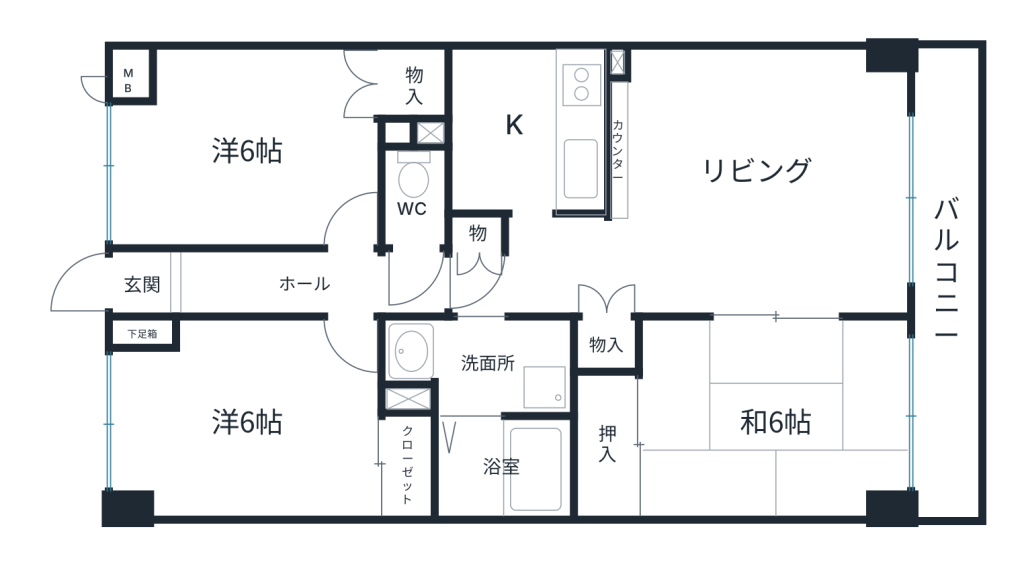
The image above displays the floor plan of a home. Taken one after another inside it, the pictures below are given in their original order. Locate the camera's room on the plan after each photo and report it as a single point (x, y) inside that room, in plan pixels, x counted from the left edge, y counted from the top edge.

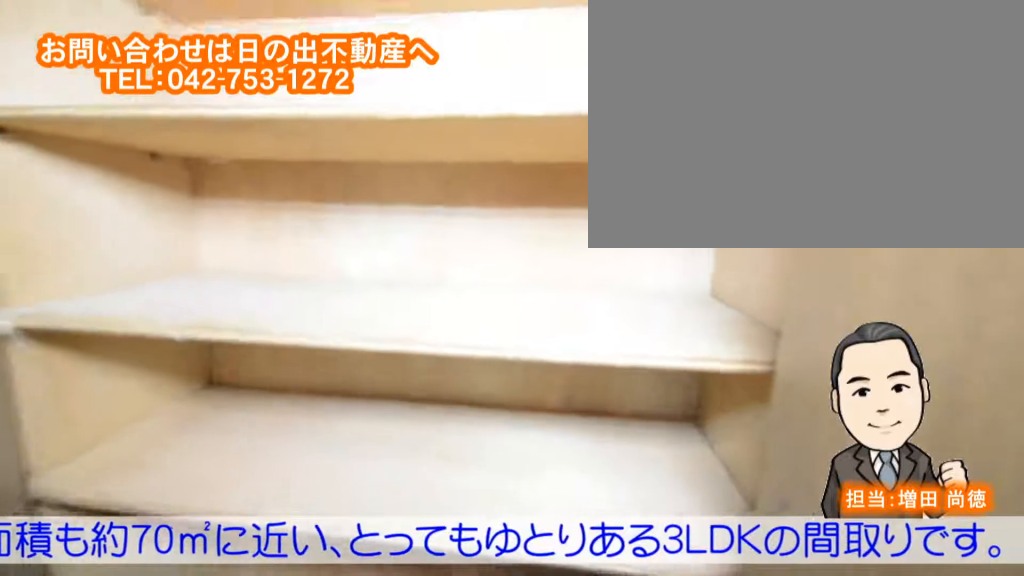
(484, 275)
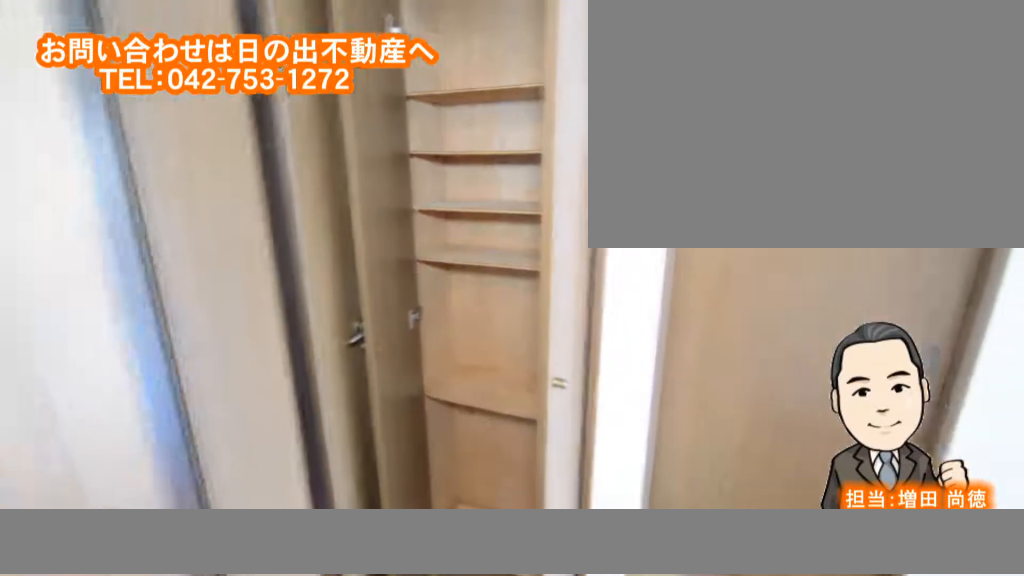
(484, 275)
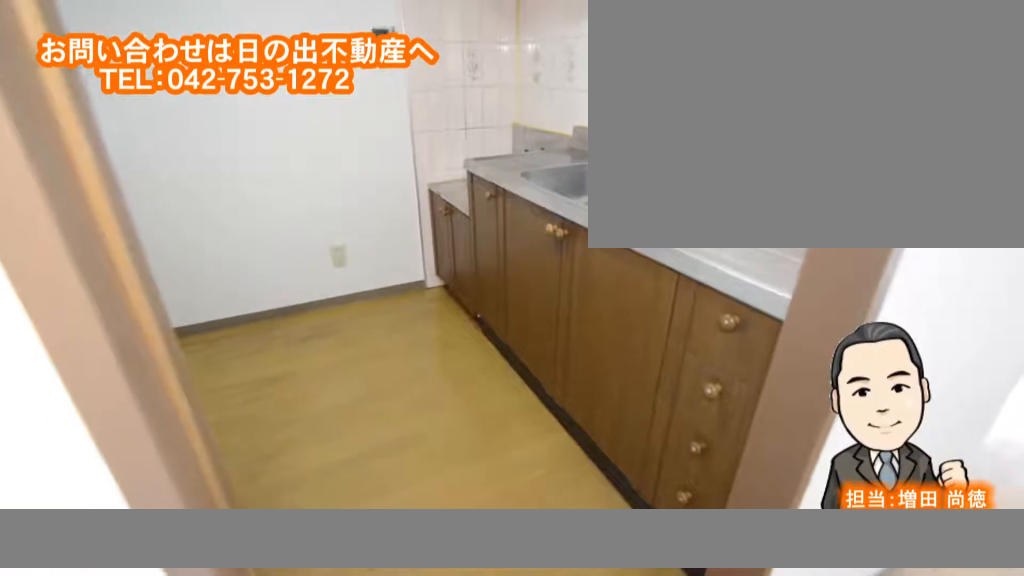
(509, 133)
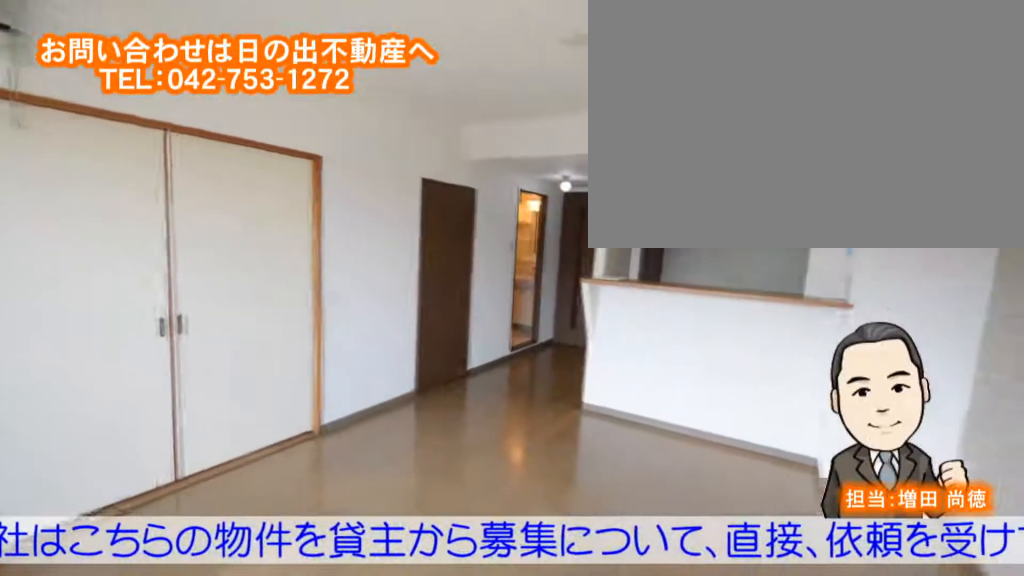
(749, 217)
